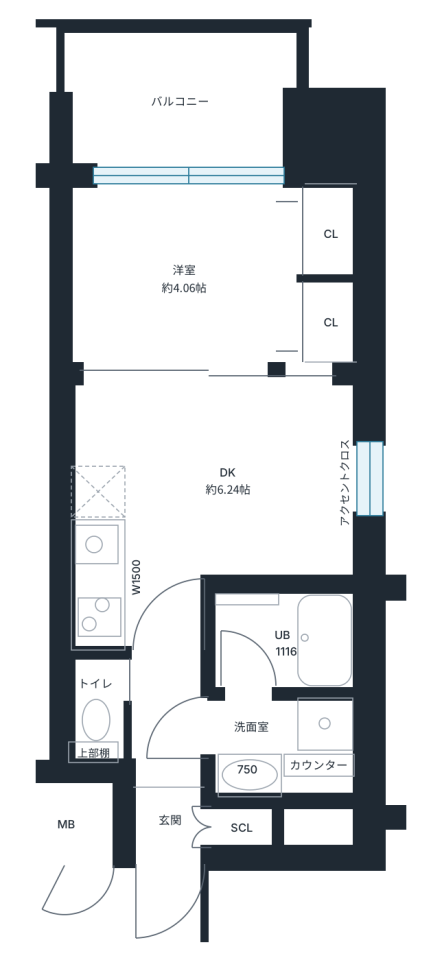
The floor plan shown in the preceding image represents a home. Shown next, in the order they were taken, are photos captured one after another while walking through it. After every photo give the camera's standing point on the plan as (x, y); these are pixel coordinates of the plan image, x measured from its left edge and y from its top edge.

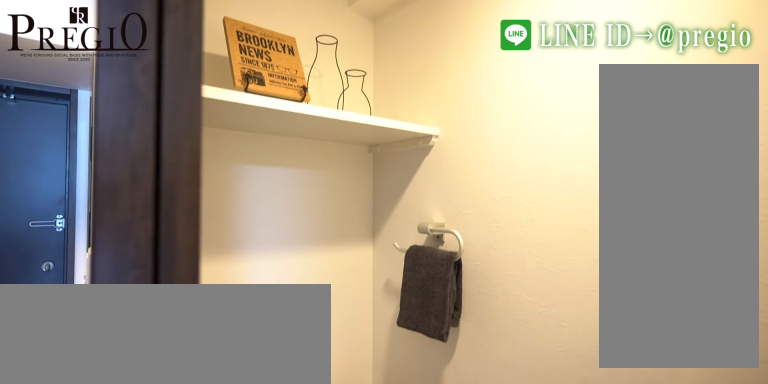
(94, 696)
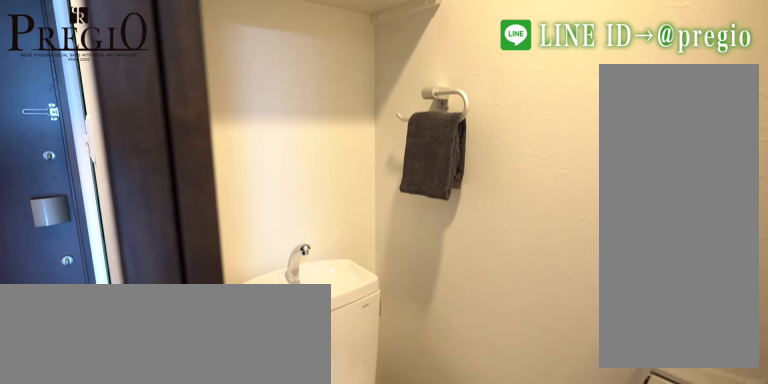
(94, 696)
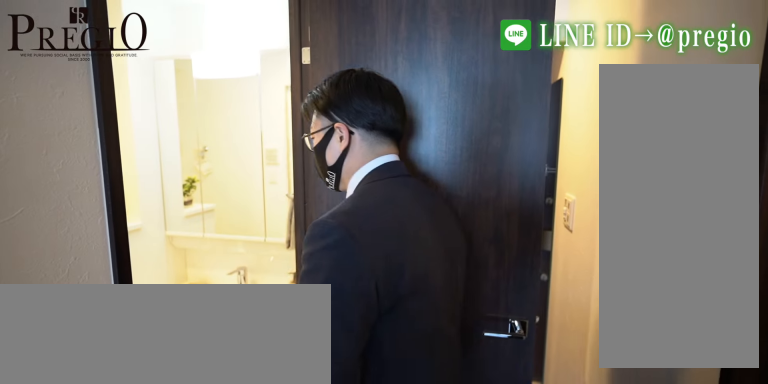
(251, 726)
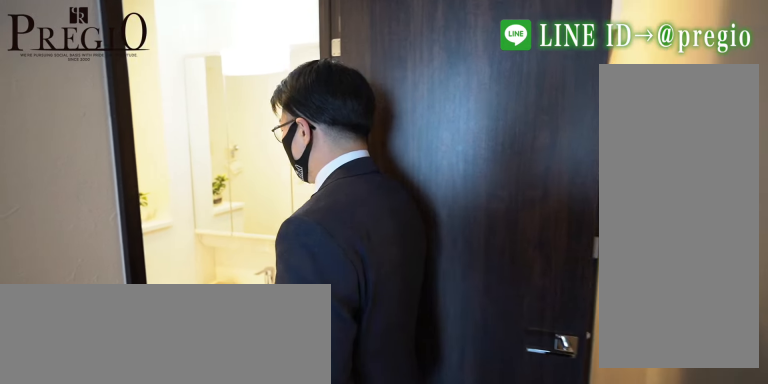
(250, 728)
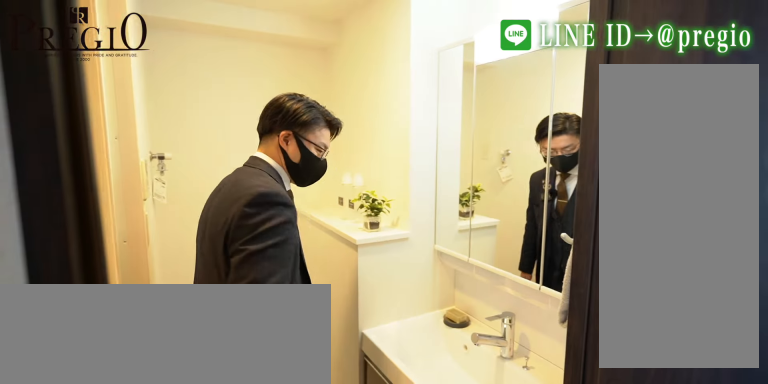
(251, 728)
